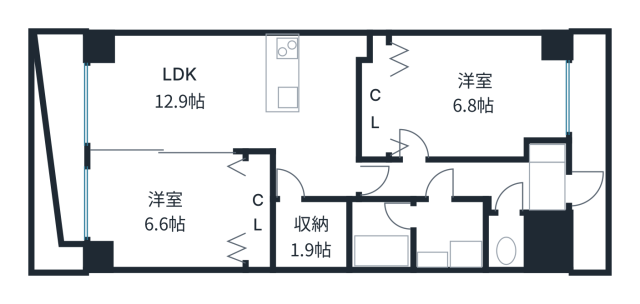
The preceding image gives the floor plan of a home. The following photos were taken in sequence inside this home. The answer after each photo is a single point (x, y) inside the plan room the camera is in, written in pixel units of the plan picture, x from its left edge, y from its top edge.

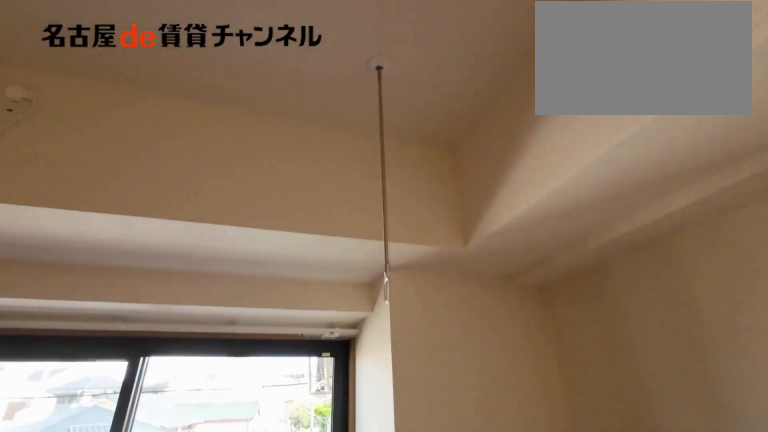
(235, 101)
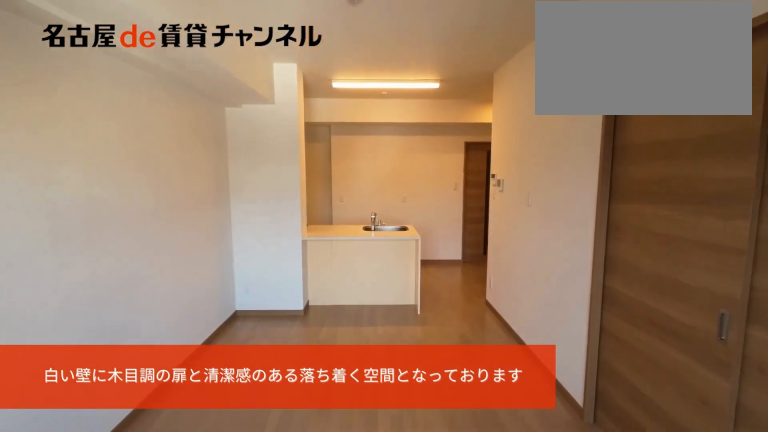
(235, 101)
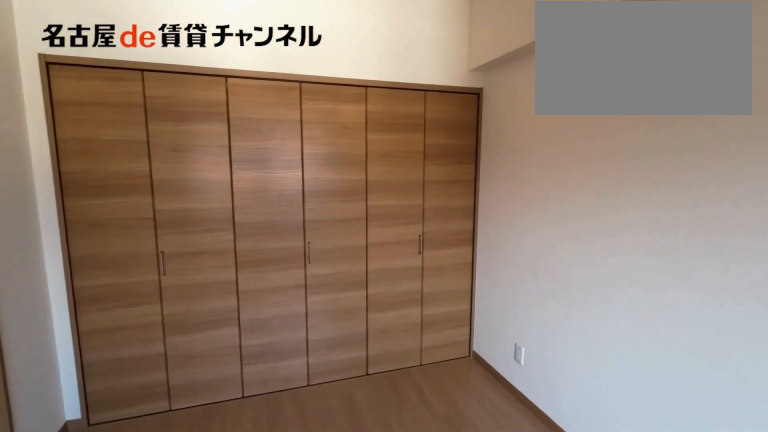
(168, 209)
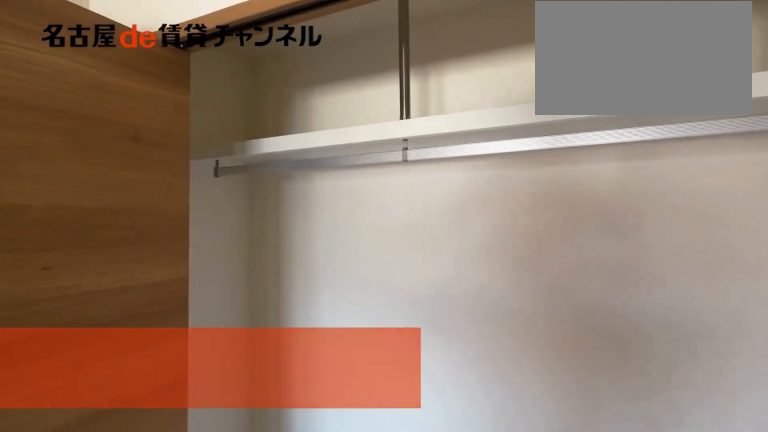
(258, 210)
